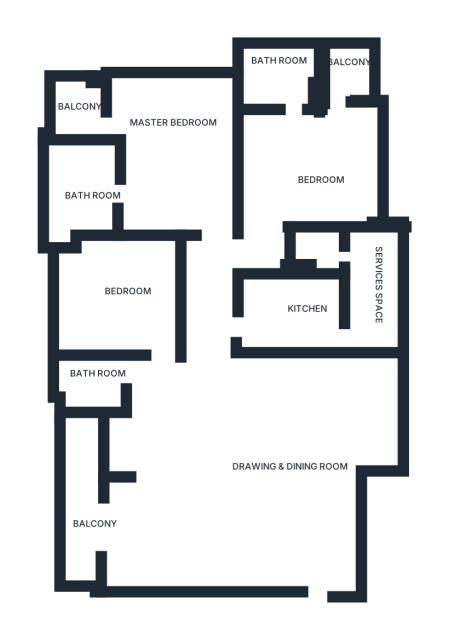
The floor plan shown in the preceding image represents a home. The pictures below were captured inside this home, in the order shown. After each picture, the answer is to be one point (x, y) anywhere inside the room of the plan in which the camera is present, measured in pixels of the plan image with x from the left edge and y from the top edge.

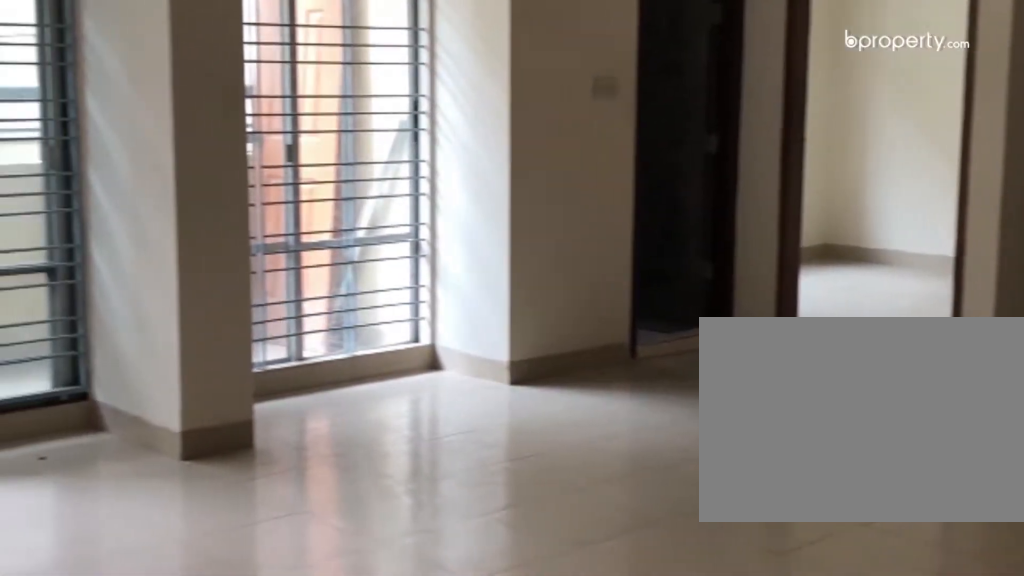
(244, 505)
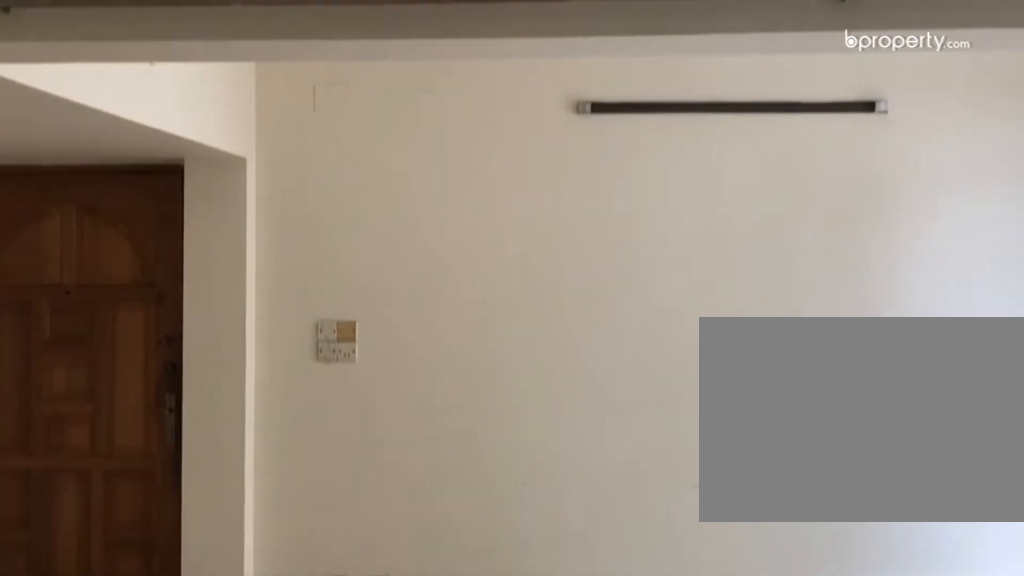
(209, 420)
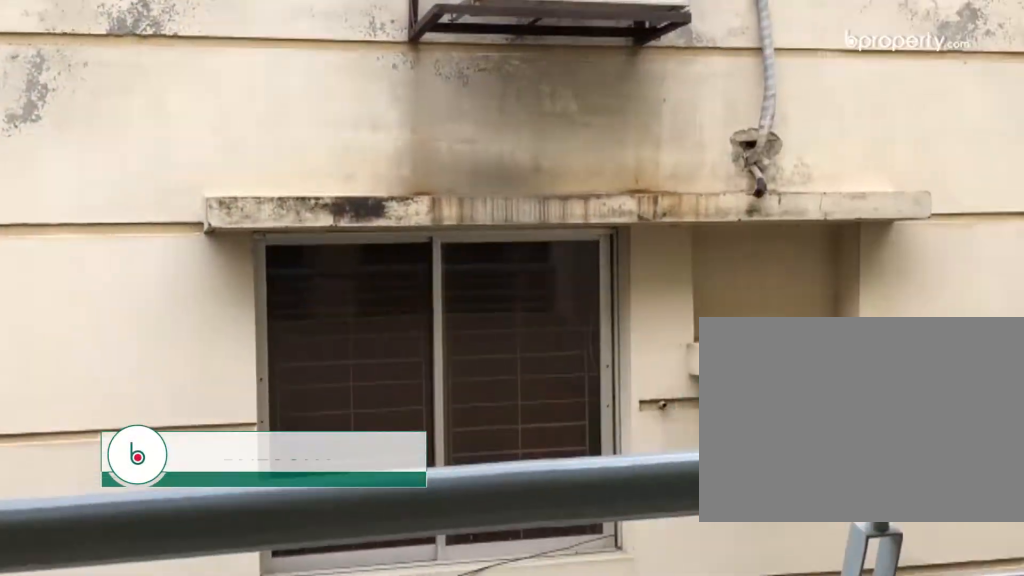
(90, 538)
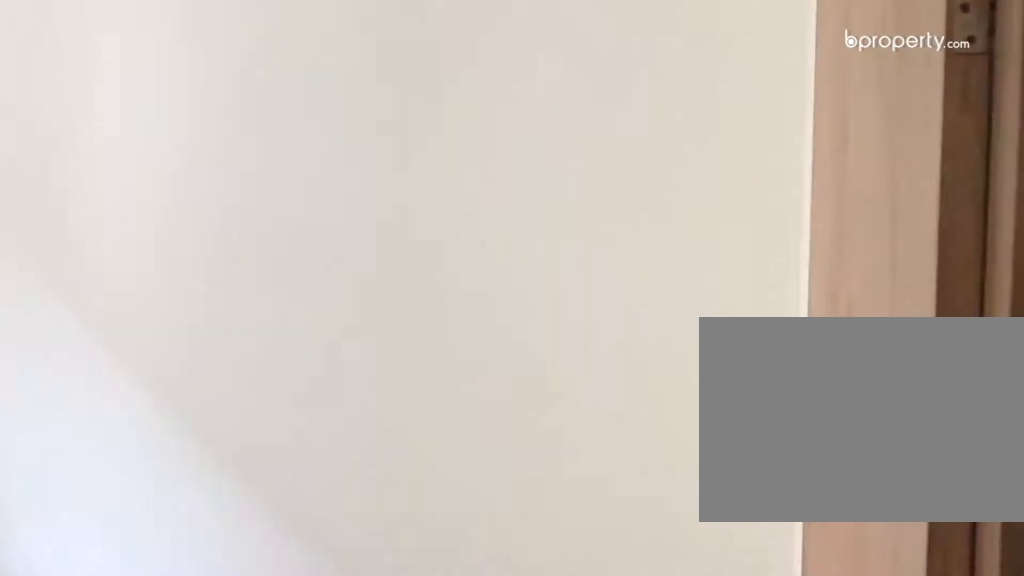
(133, 312)
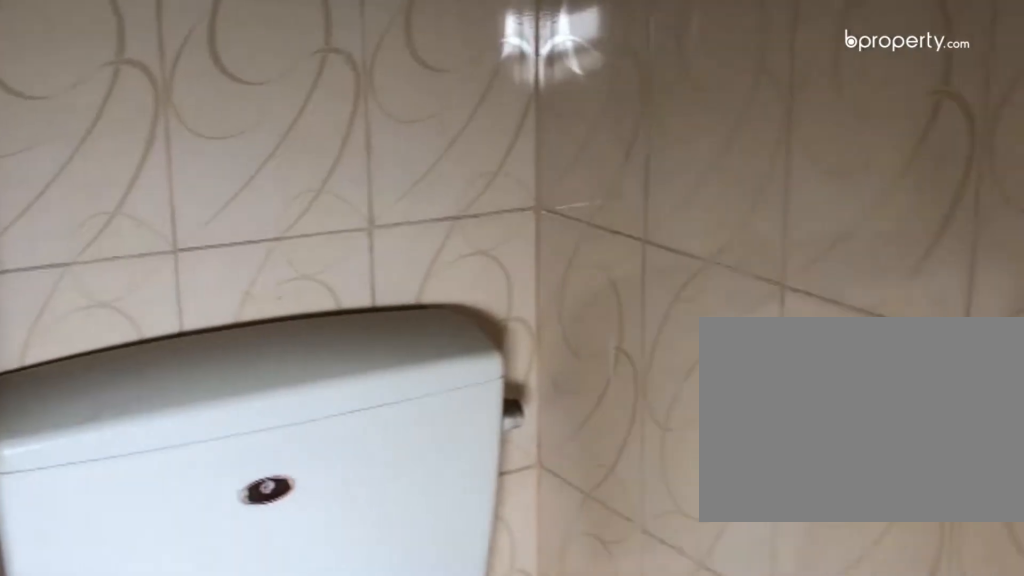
(341, 253)
